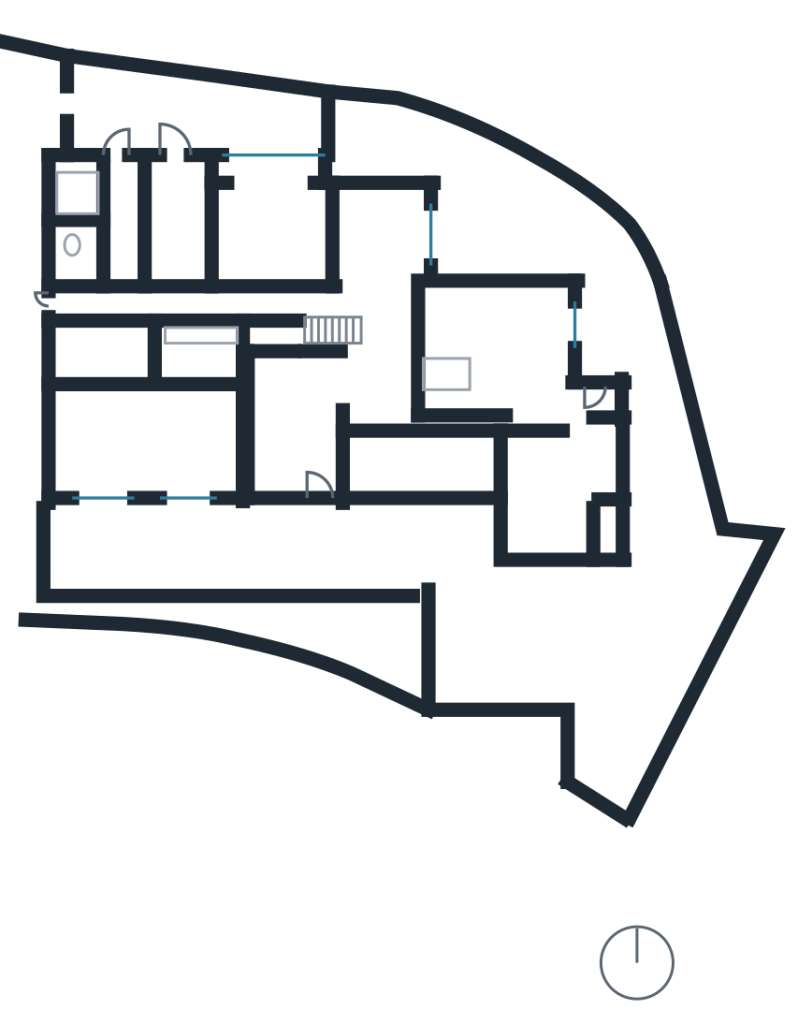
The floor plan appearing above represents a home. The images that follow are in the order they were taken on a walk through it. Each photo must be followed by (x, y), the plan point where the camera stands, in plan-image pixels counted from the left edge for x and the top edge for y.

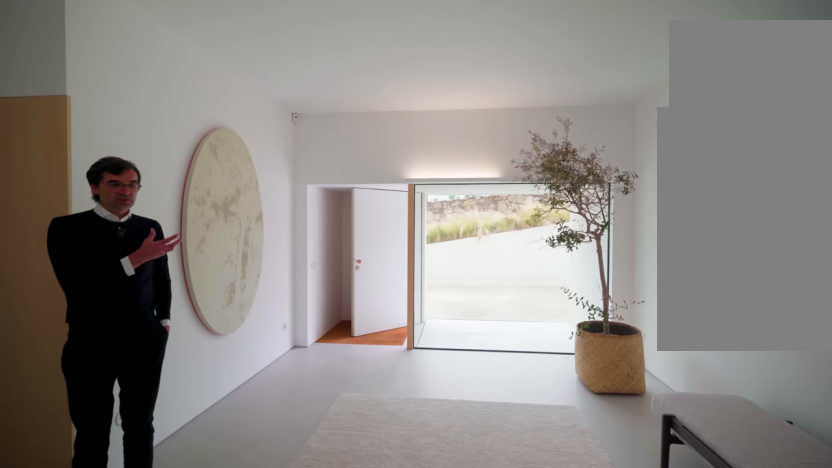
(277, 377)
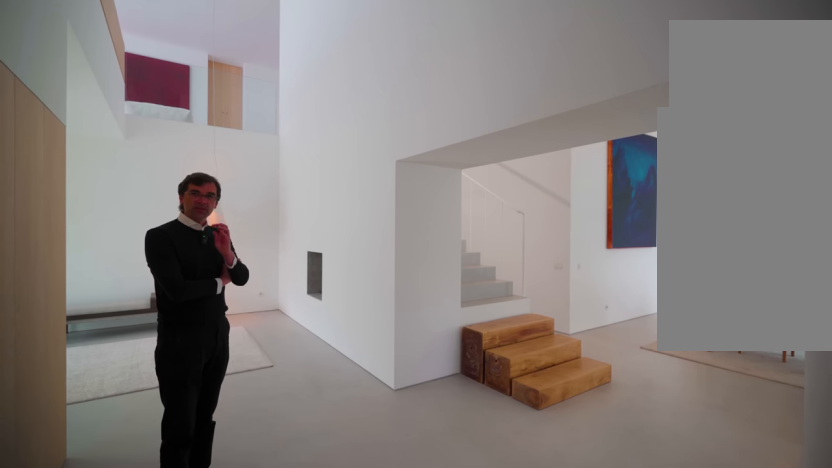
(398, 380)
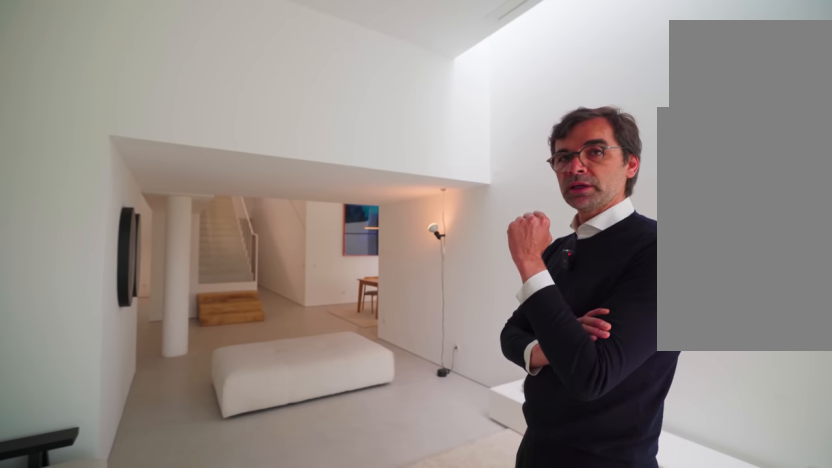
(548, 370)
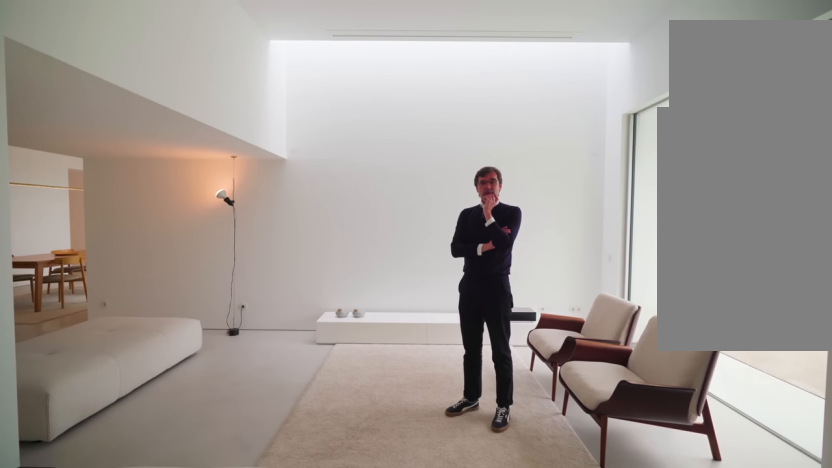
(528, 361)
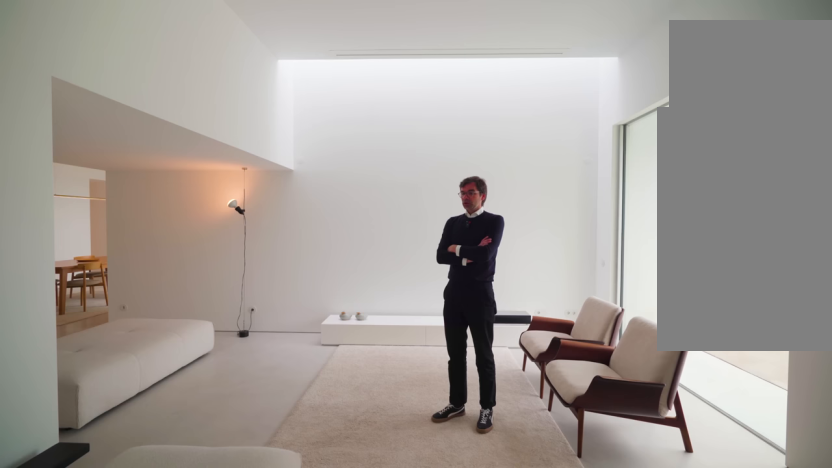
(527, 363)
